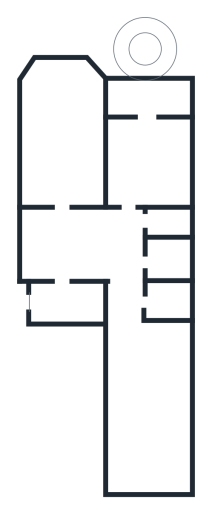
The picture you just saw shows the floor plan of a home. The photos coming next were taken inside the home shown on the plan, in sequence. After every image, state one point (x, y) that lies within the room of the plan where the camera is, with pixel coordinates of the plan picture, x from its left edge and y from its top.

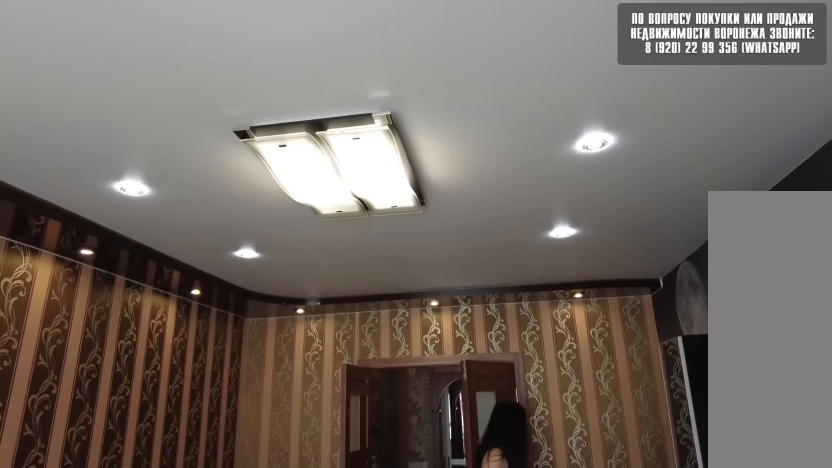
(61, 180)
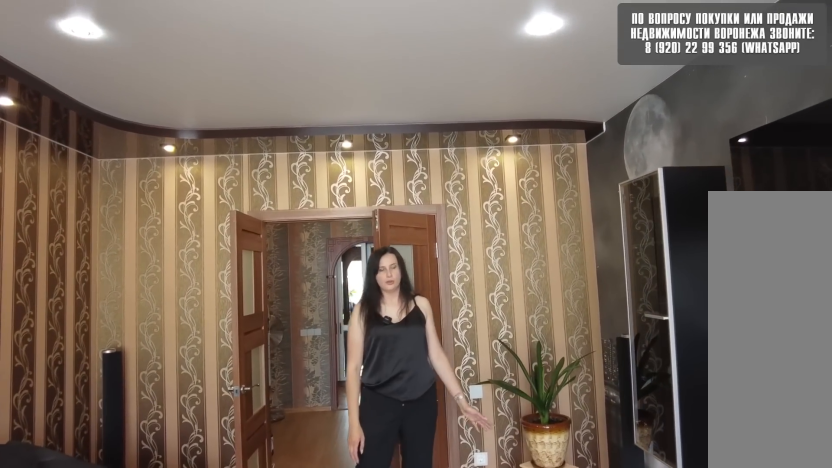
(61, 180)
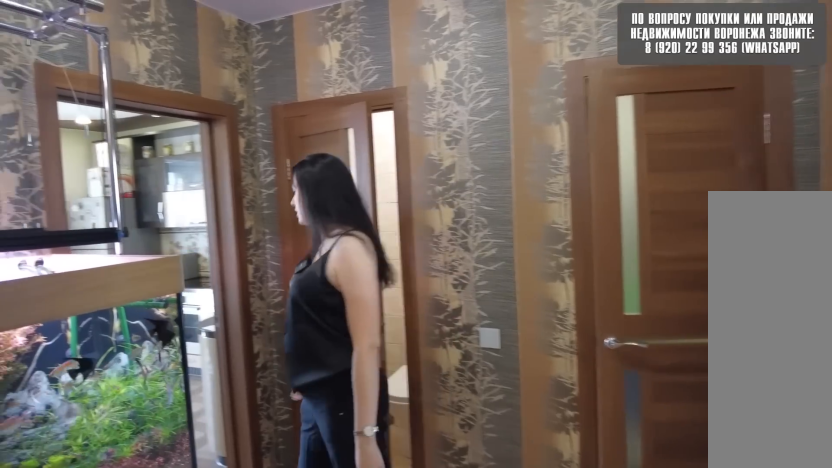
(64, 257)
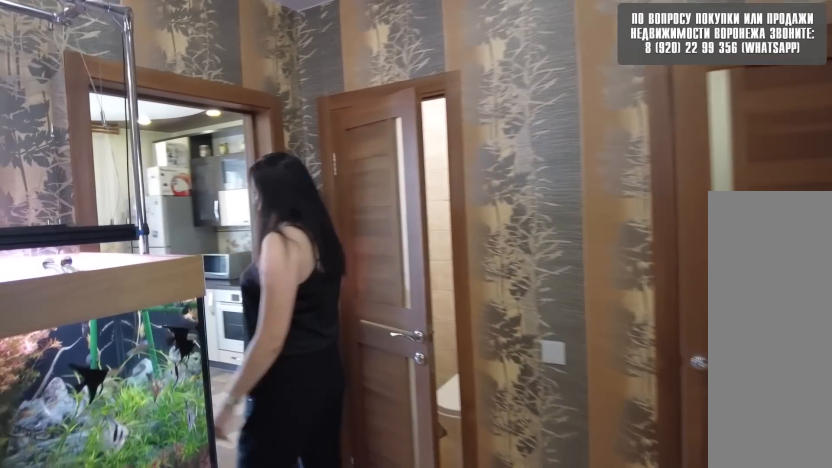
(64, 257)
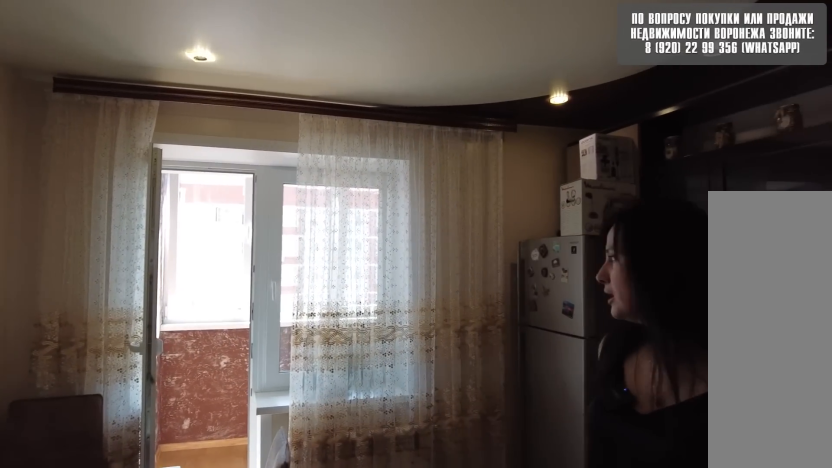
(151, 180)
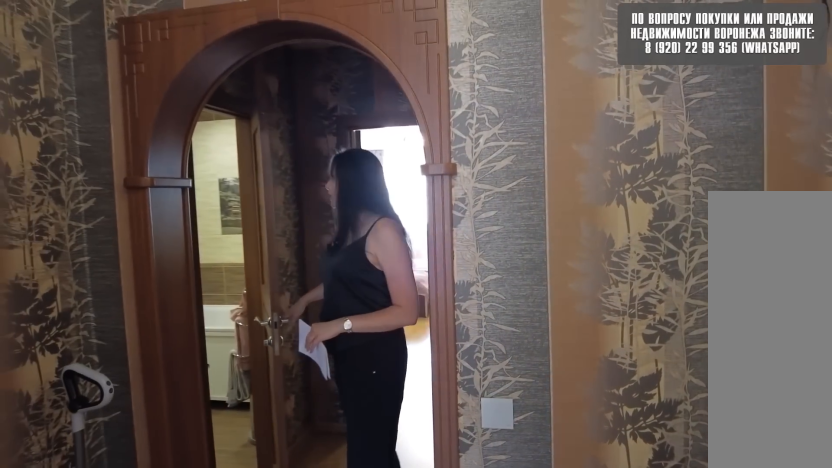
(126, 257)
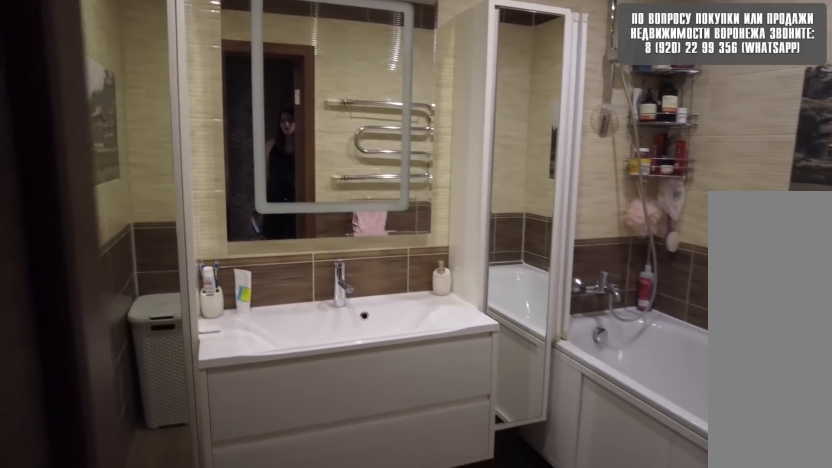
(127, 308)
